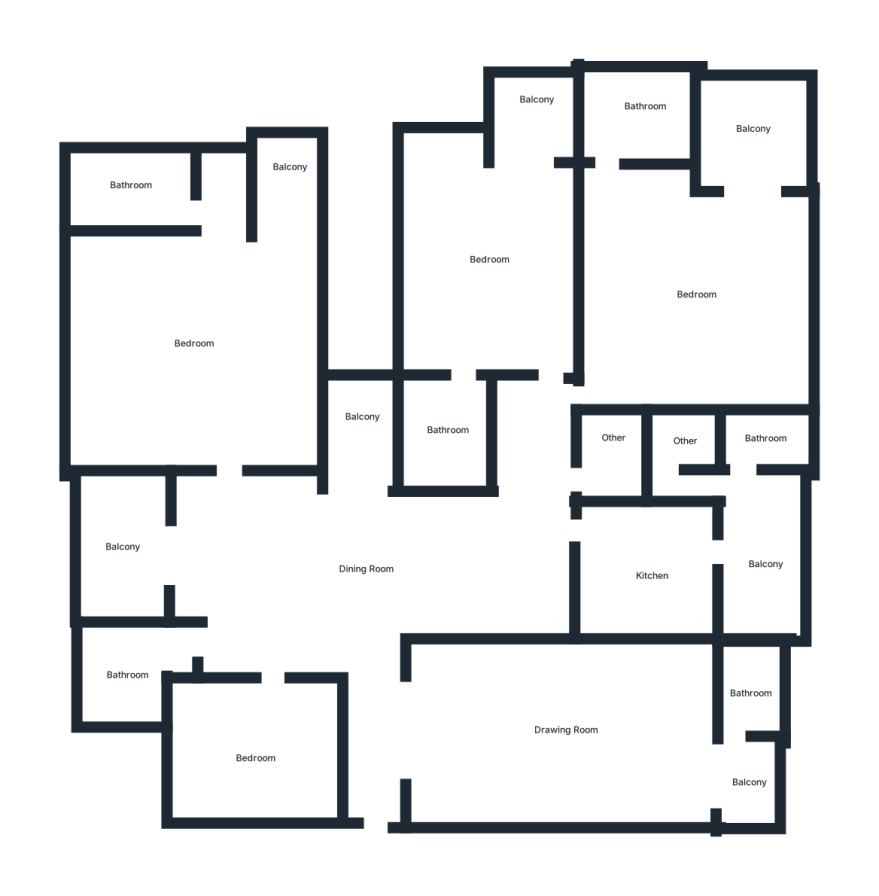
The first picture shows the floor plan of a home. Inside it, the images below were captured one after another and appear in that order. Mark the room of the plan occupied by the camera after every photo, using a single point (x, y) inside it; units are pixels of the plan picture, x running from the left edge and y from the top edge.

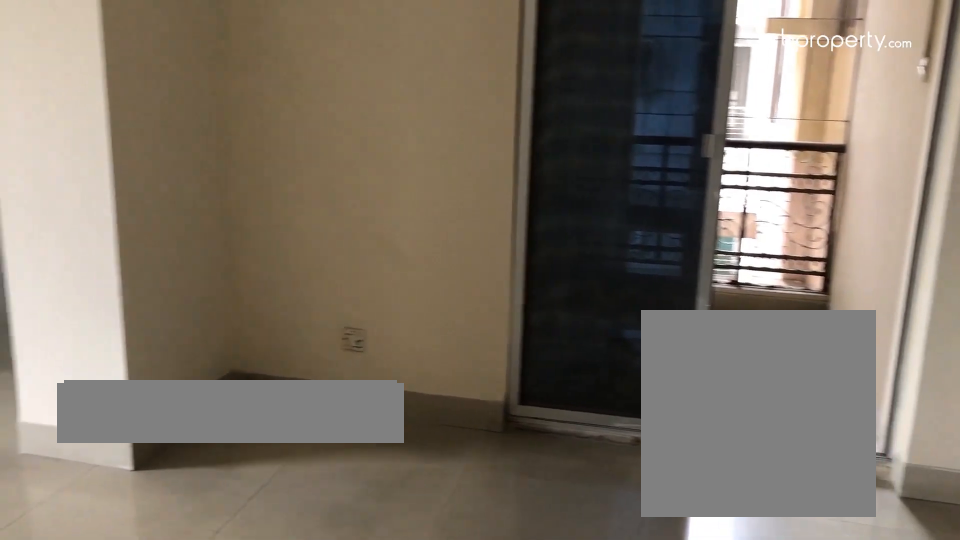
(375, 564)
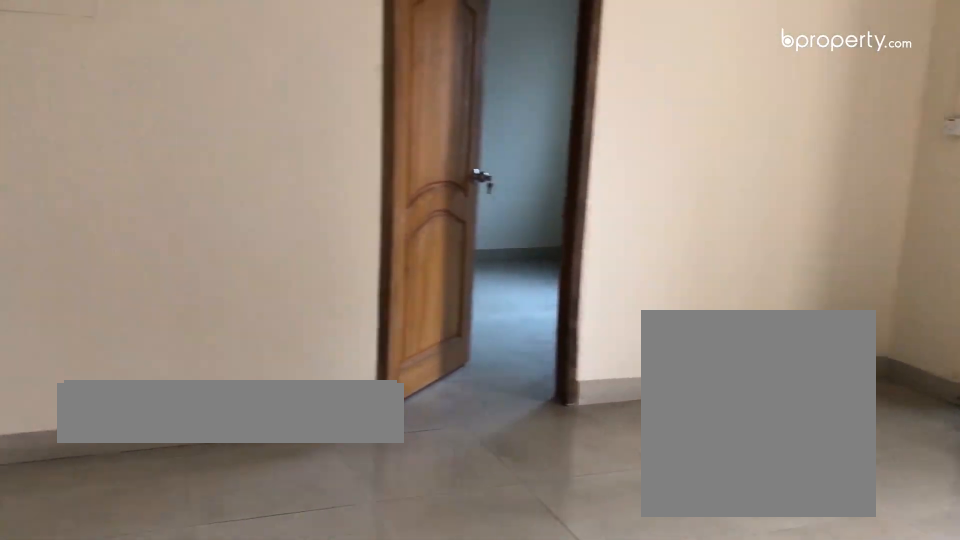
(375, 564)
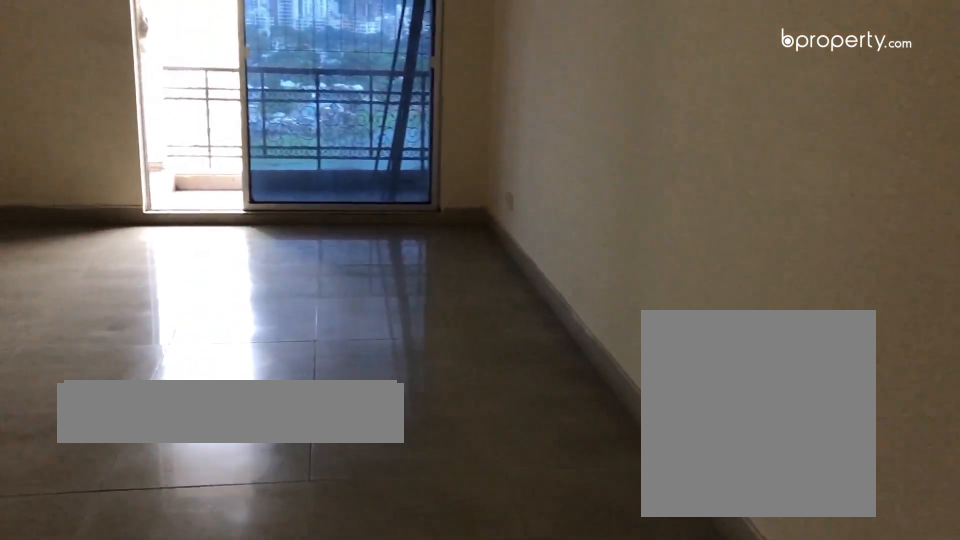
(562, 722)
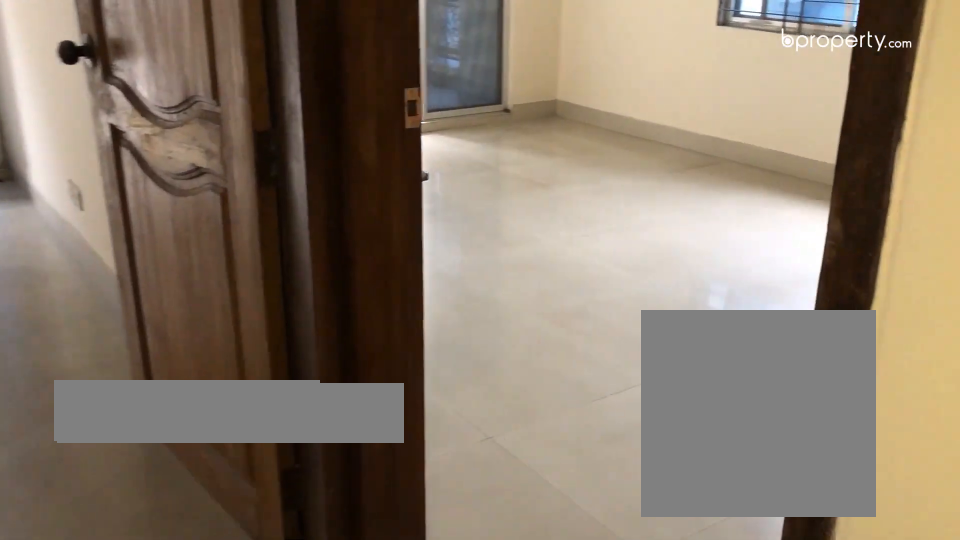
(692, 297)
